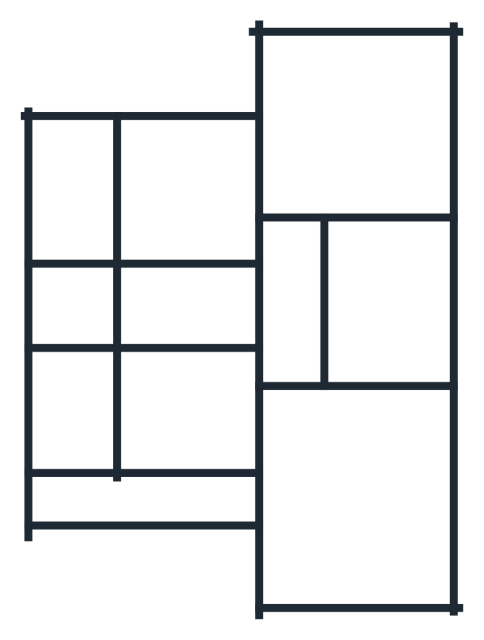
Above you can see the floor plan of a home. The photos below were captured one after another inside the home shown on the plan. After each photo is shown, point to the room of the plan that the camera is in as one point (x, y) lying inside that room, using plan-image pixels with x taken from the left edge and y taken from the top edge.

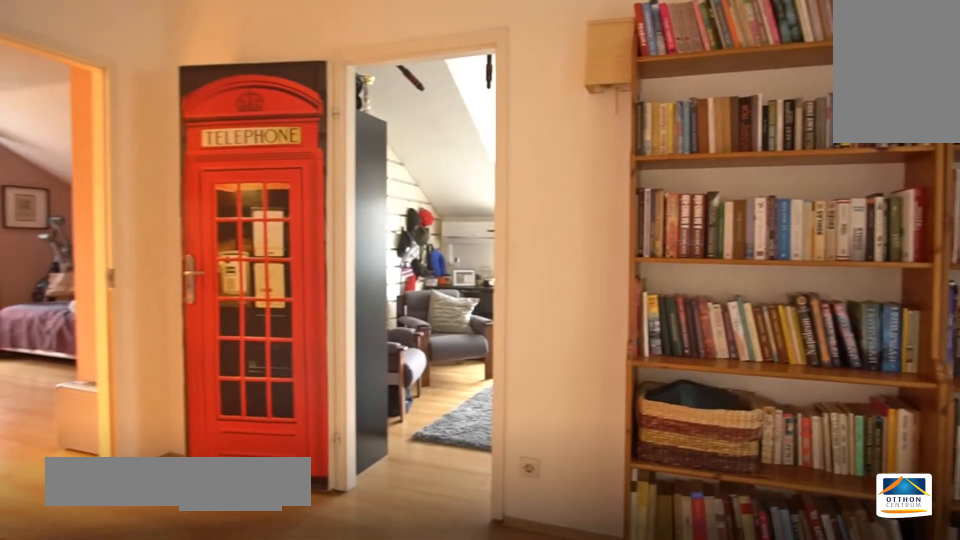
(291, 303)
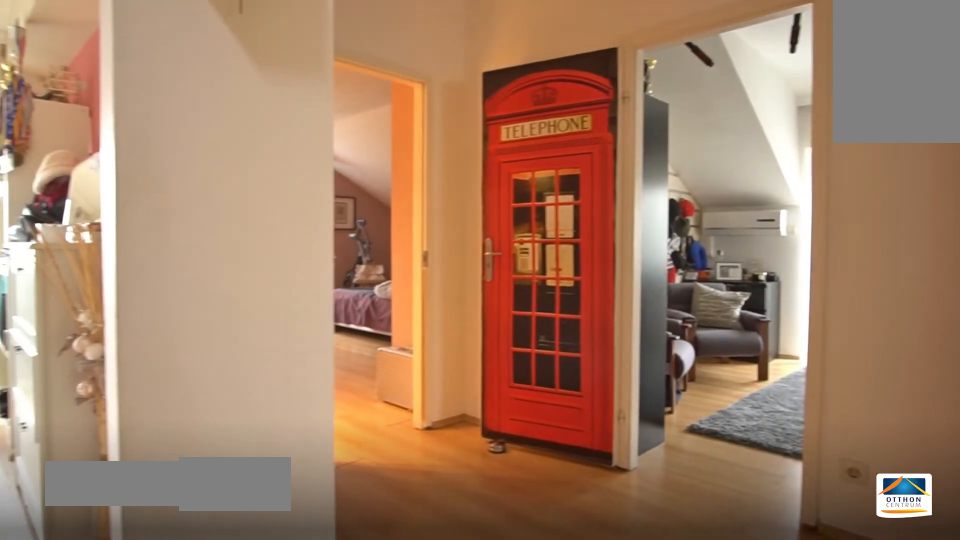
(291, 310)
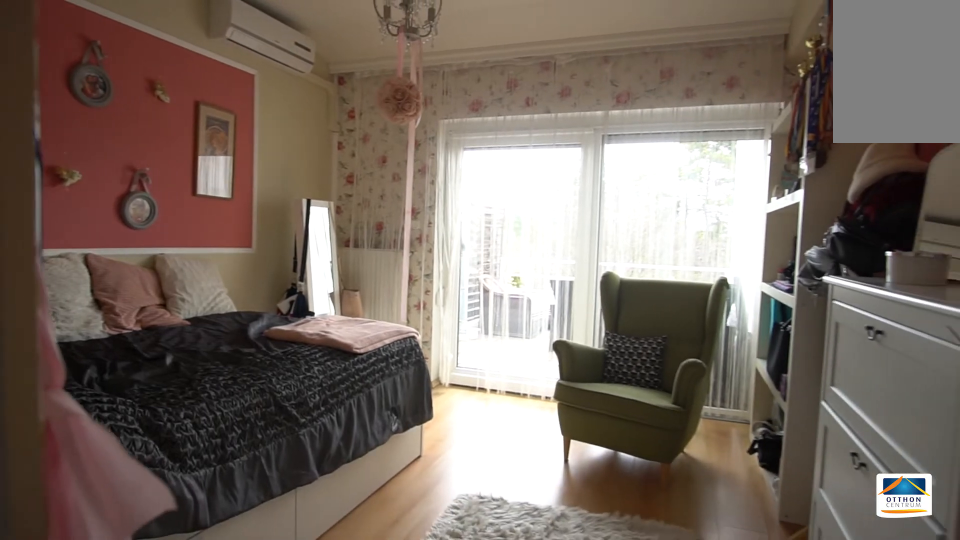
(189, 180)
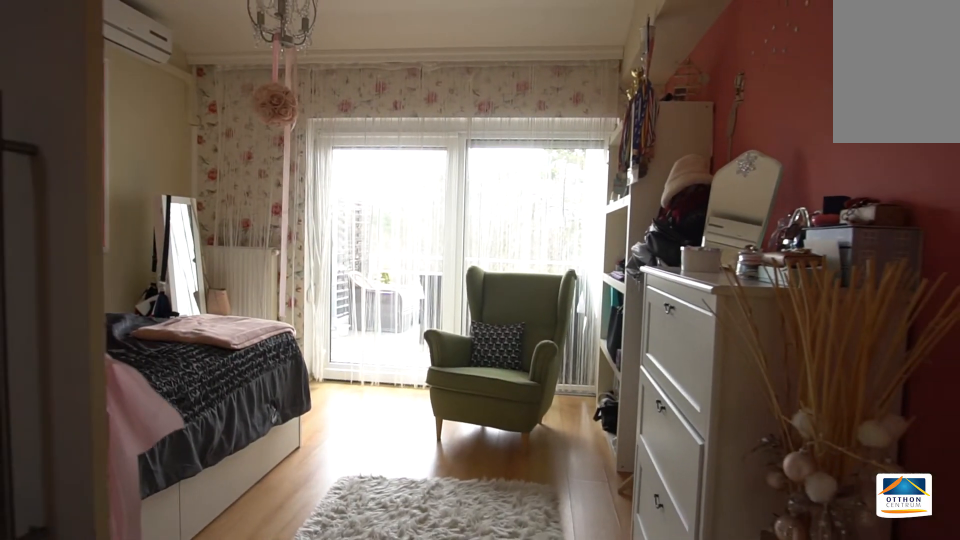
(189, 180)
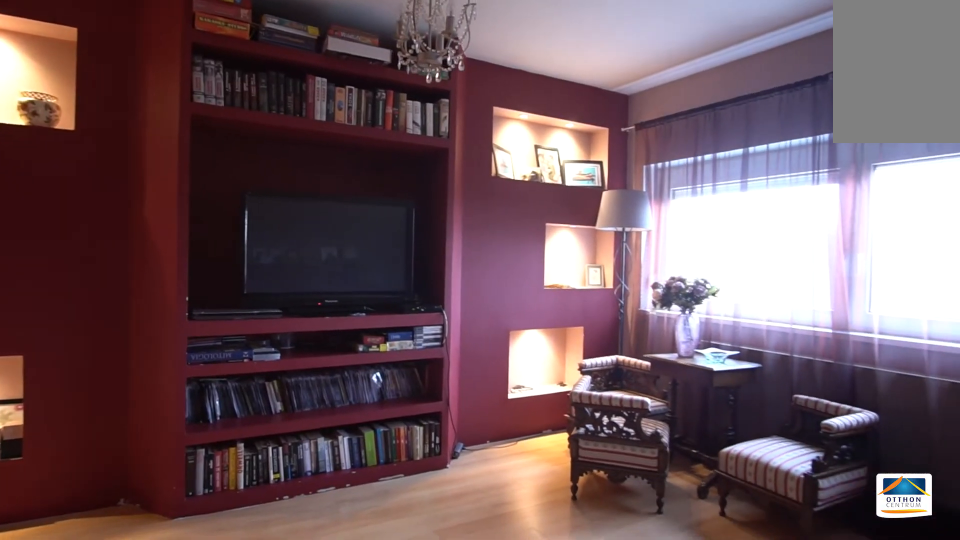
(363, 129)
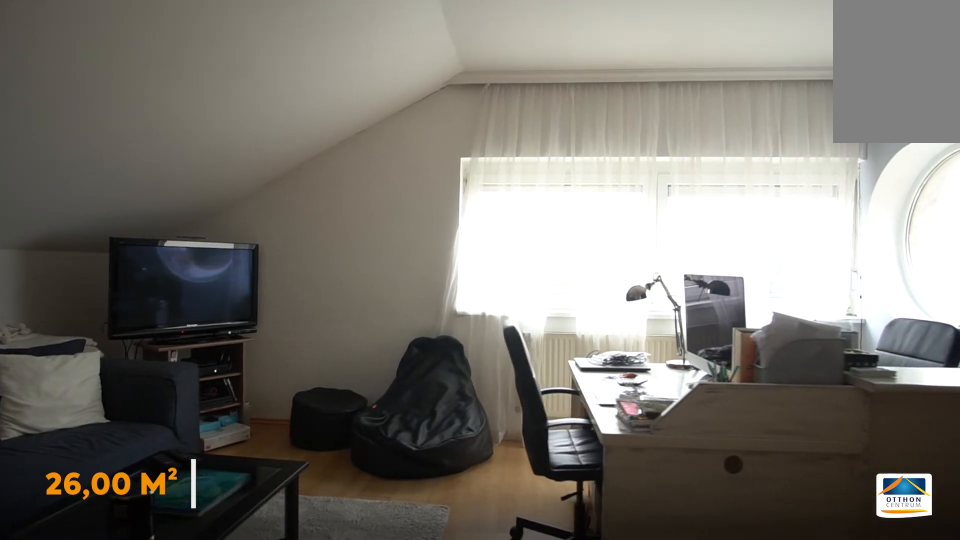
(363, 506)
